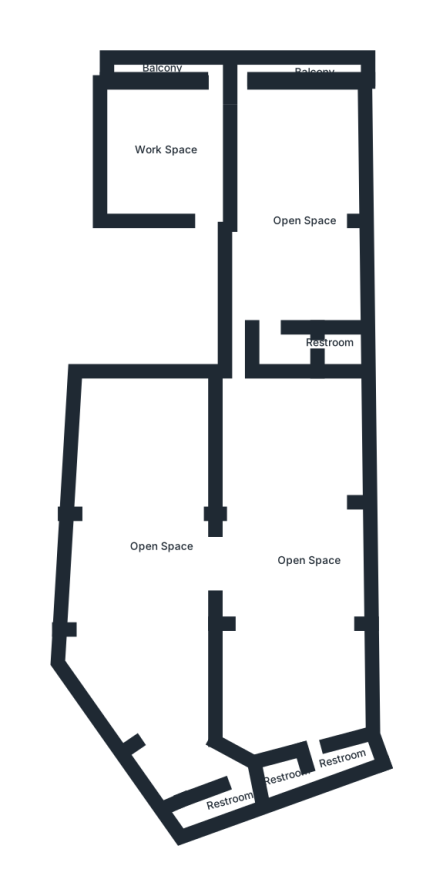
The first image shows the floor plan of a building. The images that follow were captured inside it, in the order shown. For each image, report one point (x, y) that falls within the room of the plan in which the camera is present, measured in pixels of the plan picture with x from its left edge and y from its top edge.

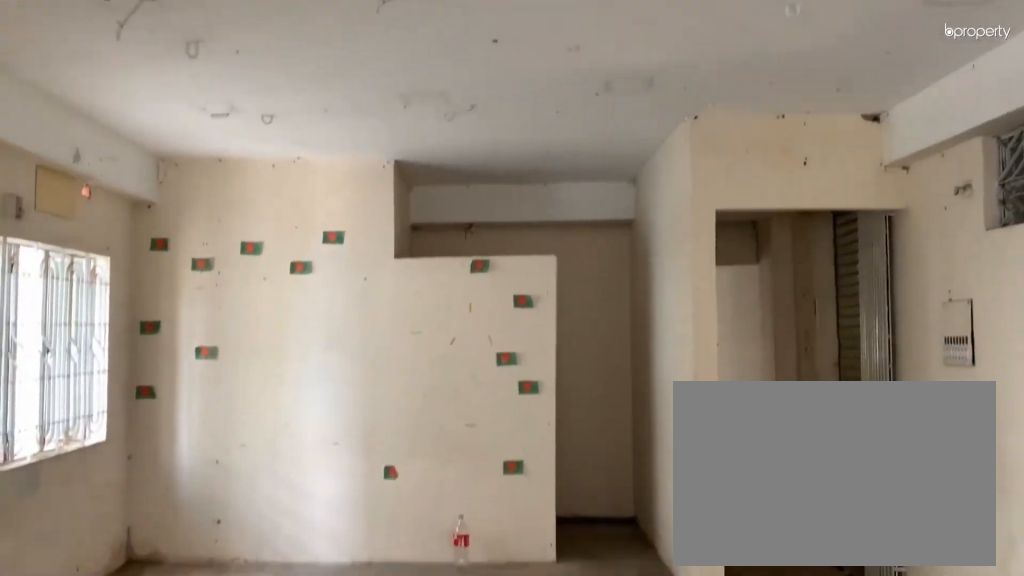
(295, 208)
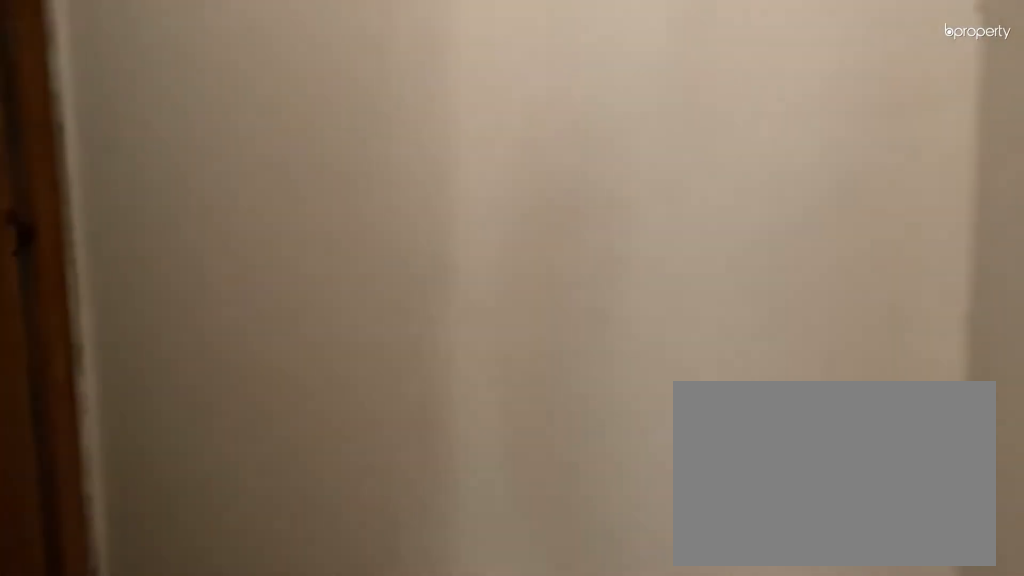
(336, 342)
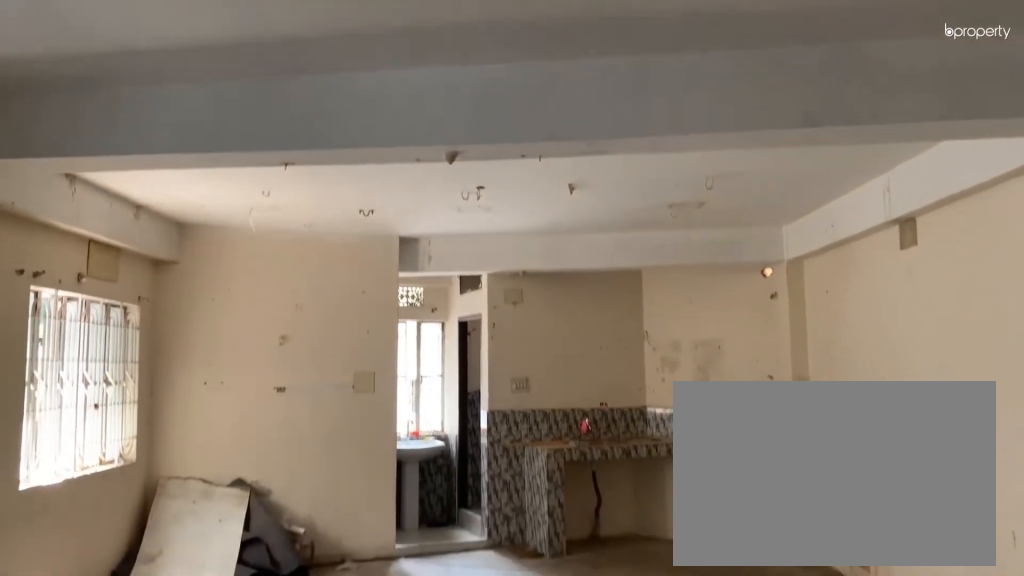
(289, 584)
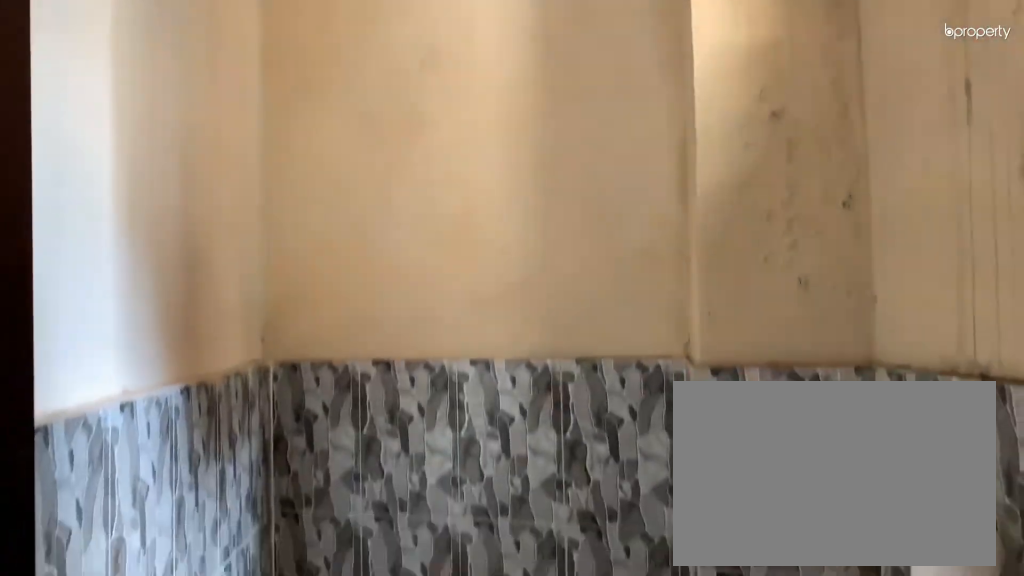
(292, 774)
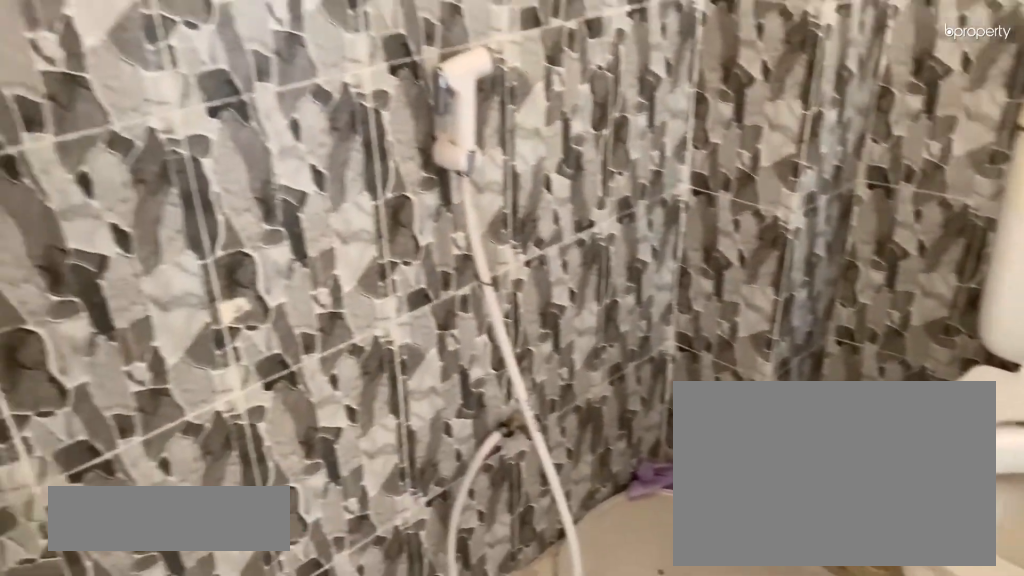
(215, 803)
